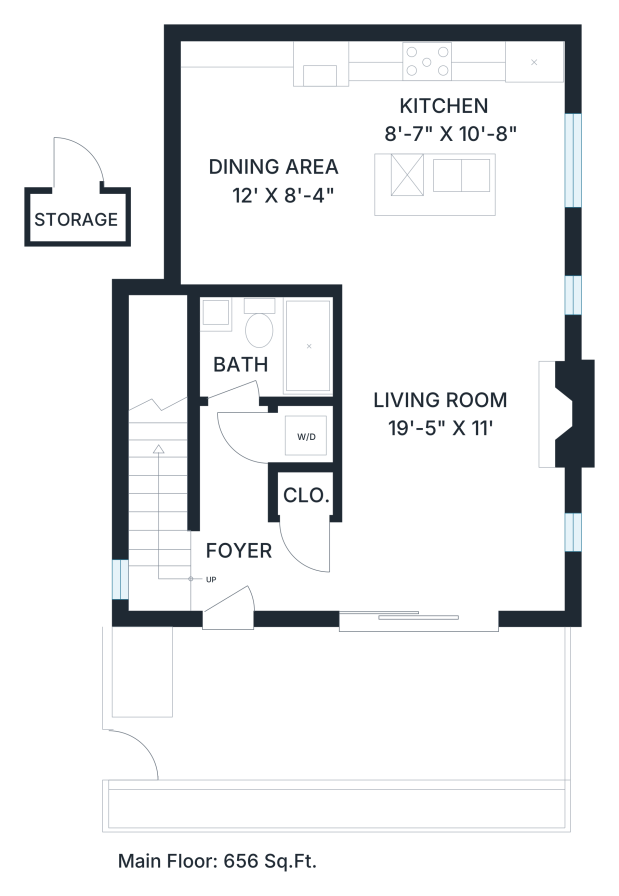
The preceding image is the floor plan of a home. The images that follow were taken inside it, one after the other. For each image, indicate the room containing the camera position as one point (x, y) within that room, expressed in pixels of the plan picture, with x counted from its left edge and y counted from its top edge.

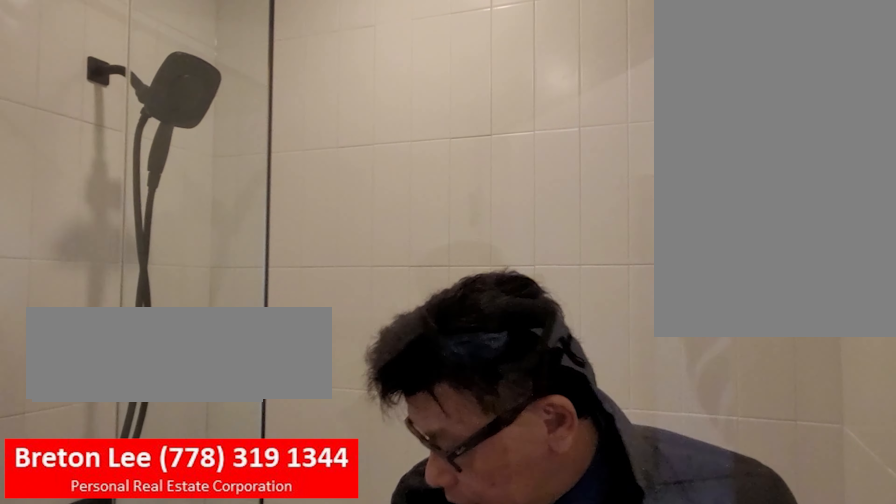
(242, 368)
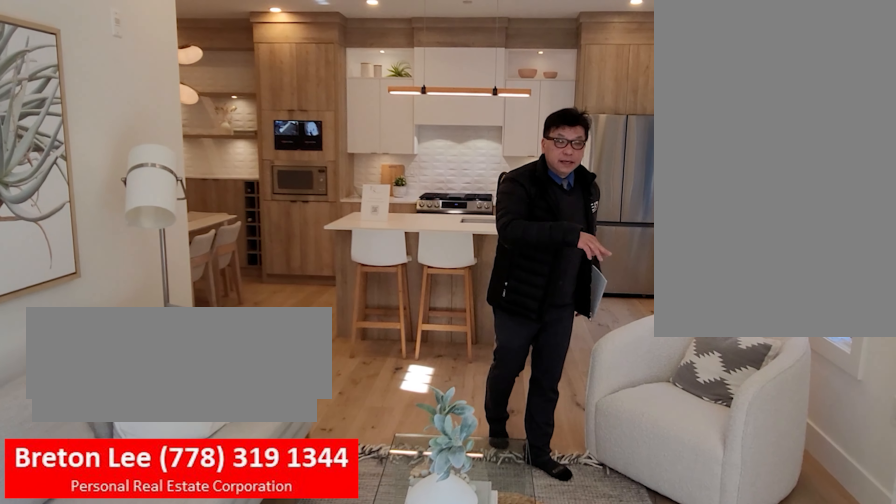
(436, 484)
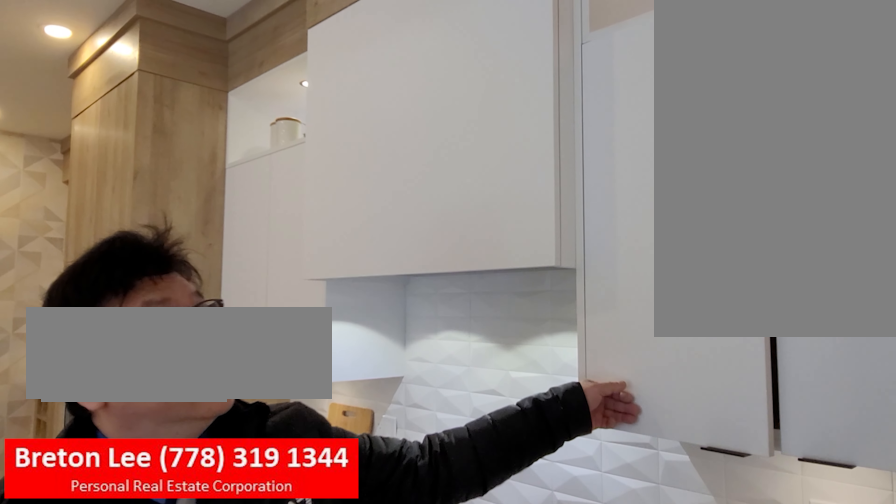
(529, 172)
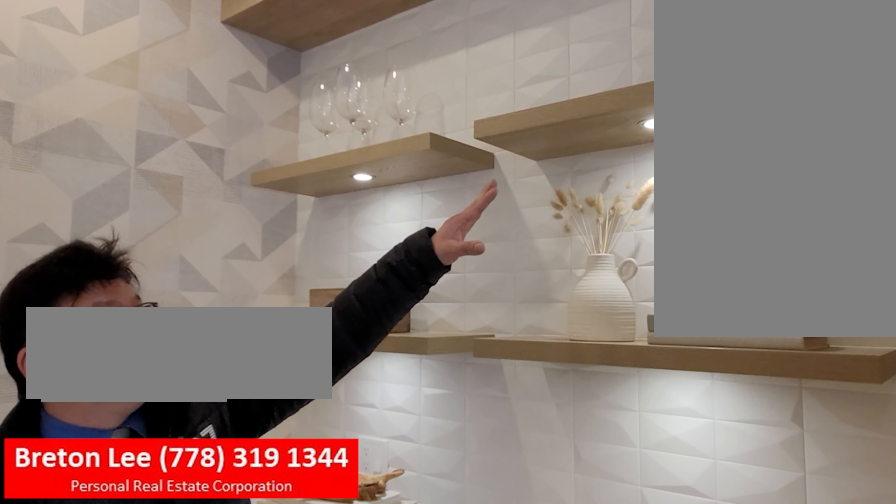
(529, 172)
